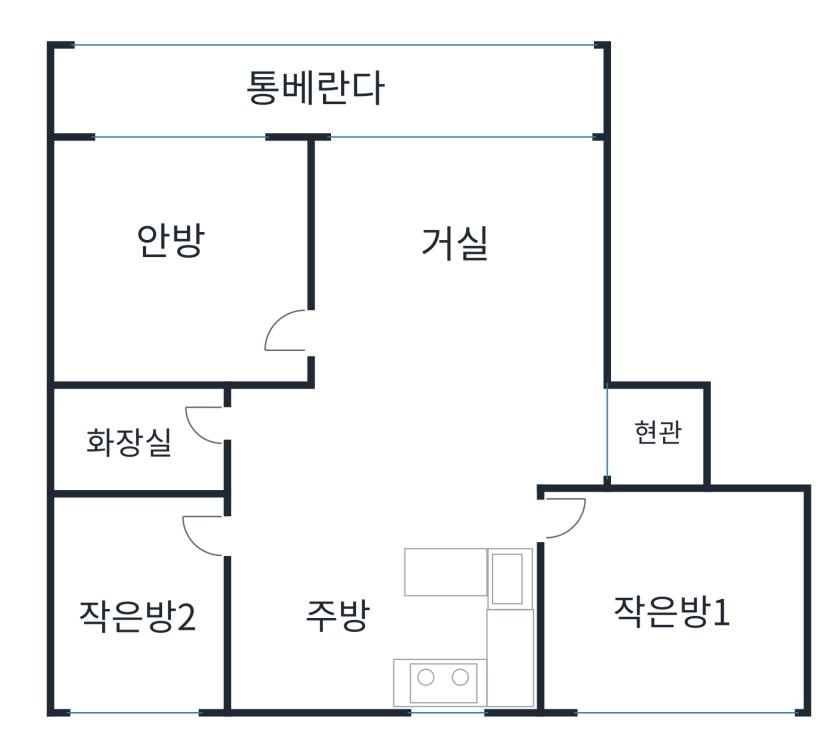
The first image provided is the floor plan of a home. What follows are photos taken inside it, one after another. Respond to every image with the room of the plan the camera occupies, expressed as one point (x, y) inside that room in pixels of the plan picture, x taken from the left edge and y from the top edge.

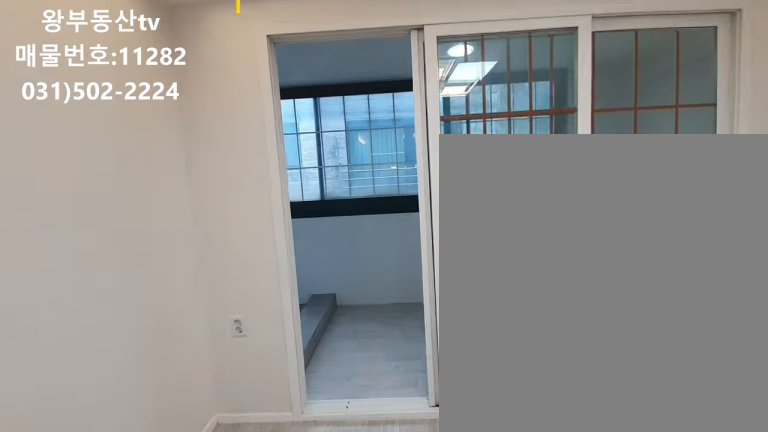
(456, 242)
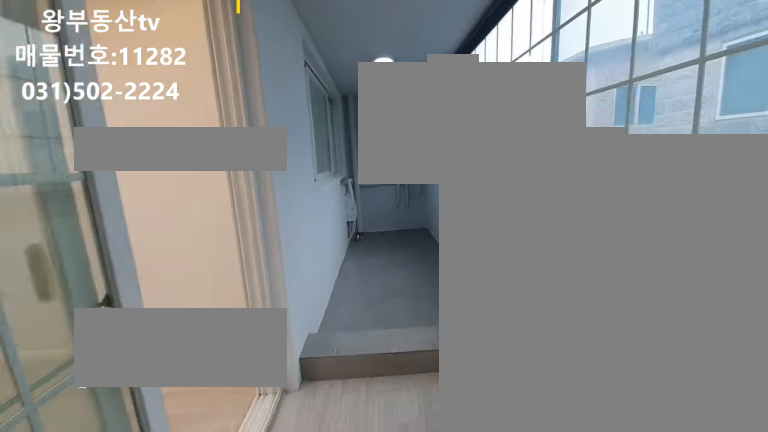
(338, 82)
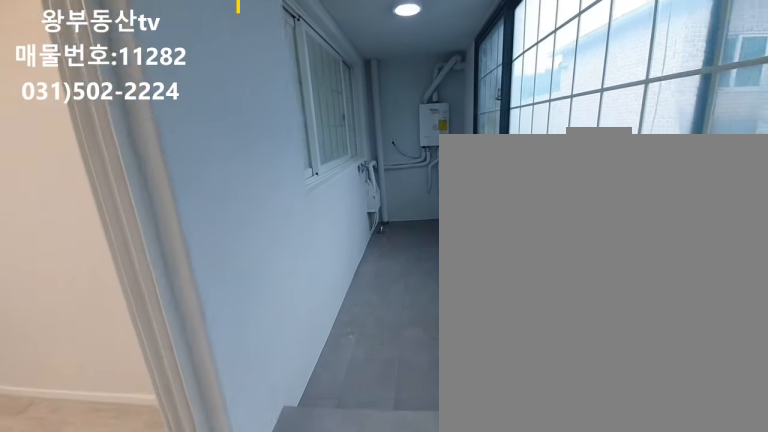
(338, 82)
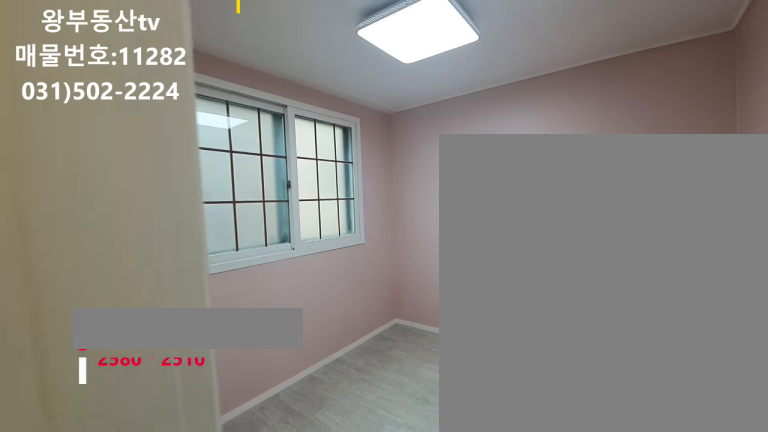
(136, 608)
